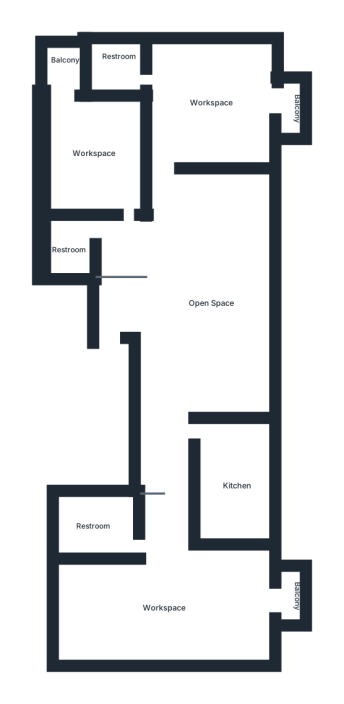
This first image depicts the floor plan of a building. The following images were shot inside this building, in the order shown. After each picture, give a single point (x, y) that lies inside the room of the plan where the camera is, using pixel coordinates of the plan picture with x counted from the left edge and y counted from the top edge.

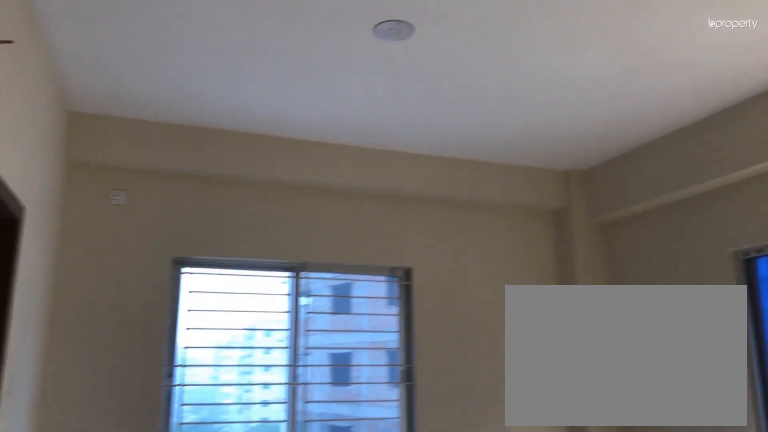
(208, 102)
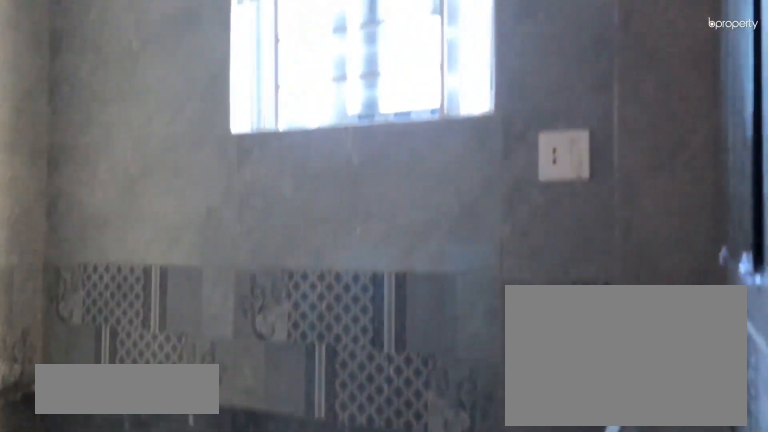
(117, 68)
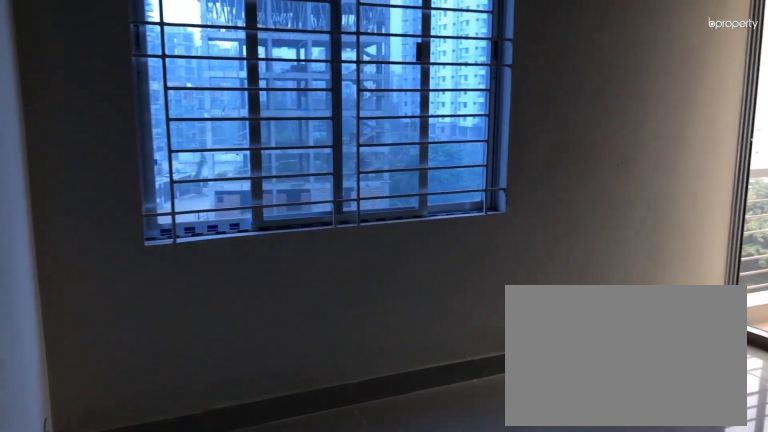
(102, 155)
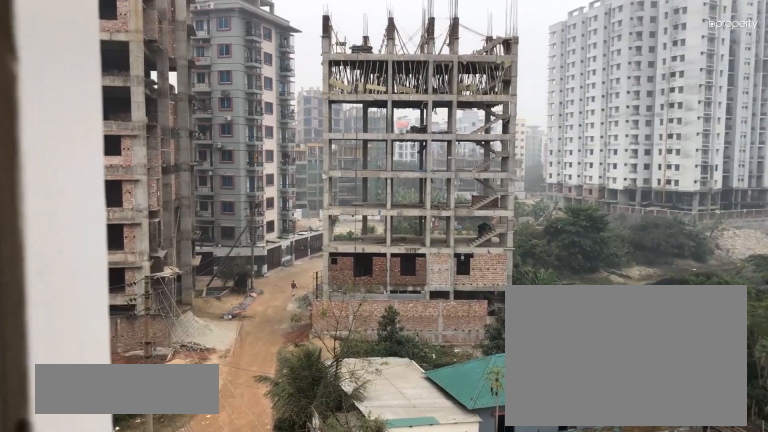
(64, 67)
